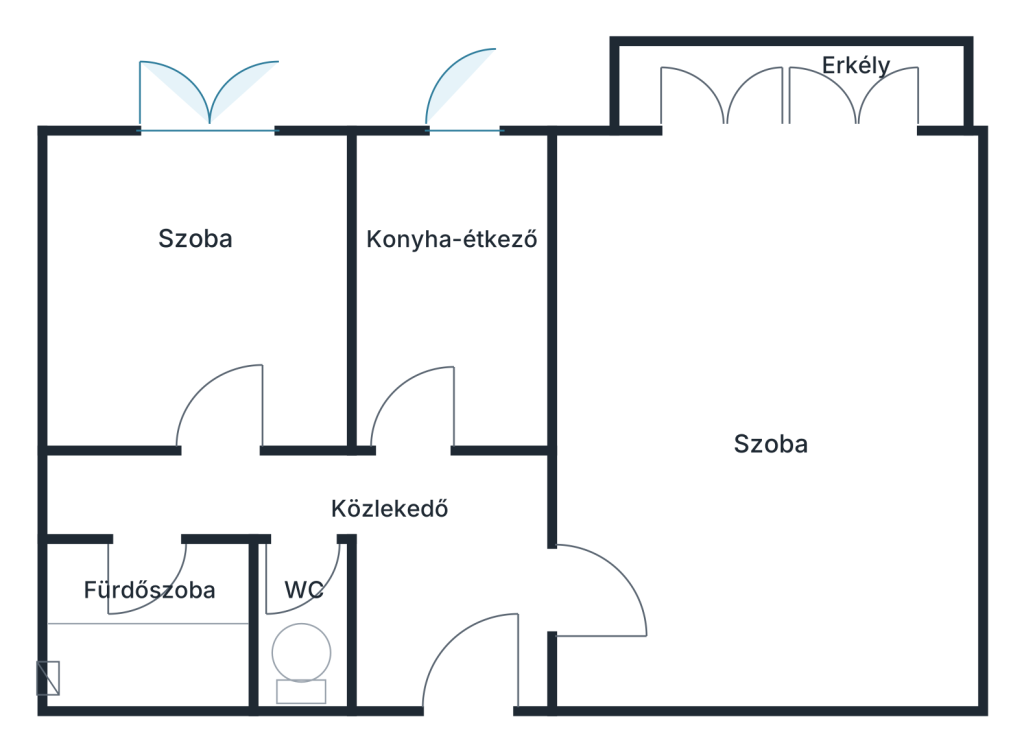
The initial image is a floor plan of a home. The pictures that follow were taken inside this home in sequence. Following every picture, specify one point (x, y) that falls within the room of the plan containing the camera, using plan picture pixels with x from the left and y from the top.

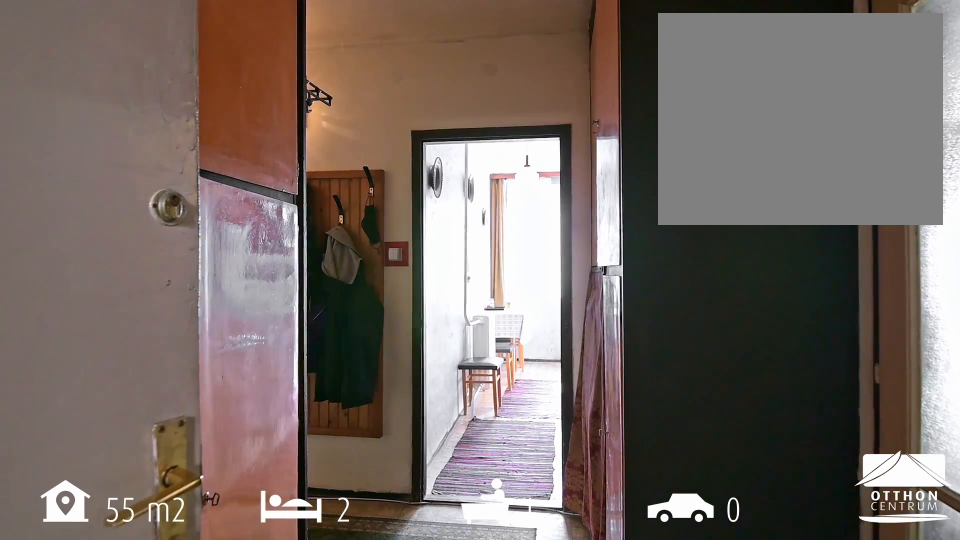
(417, 550)
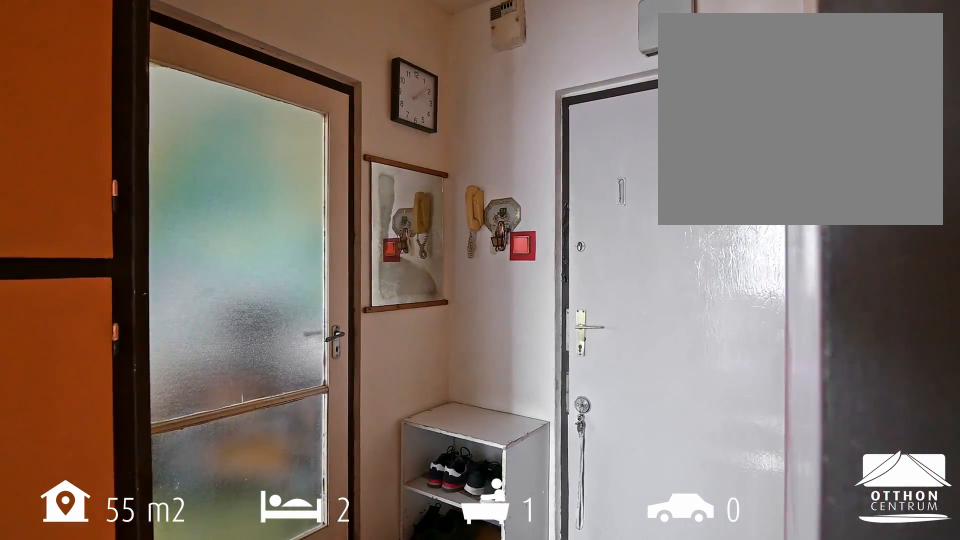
(417, 550)
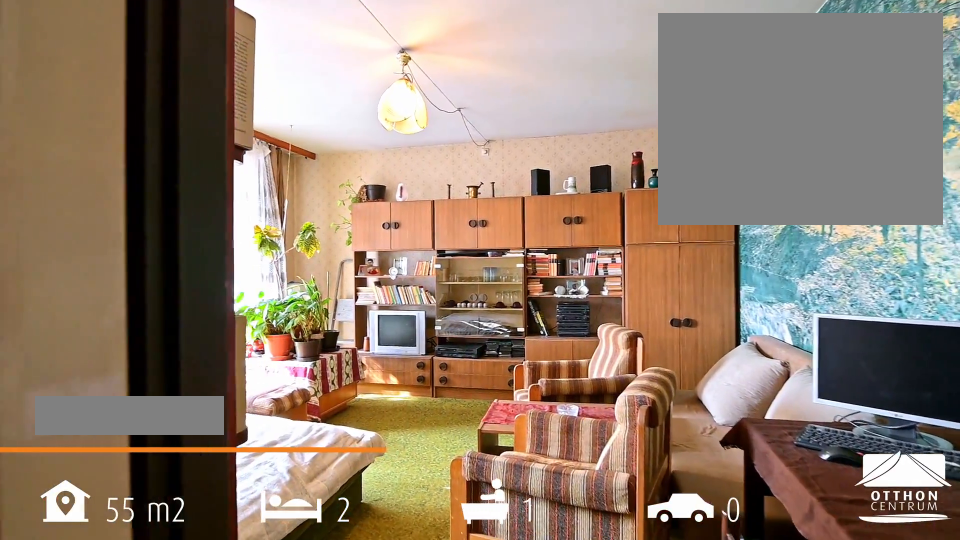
(775, 428)
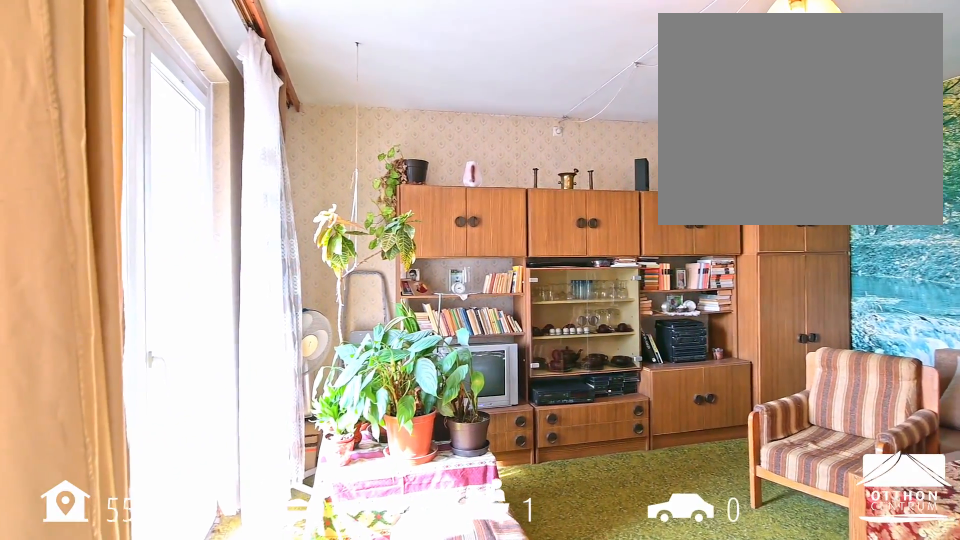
(775, 428)
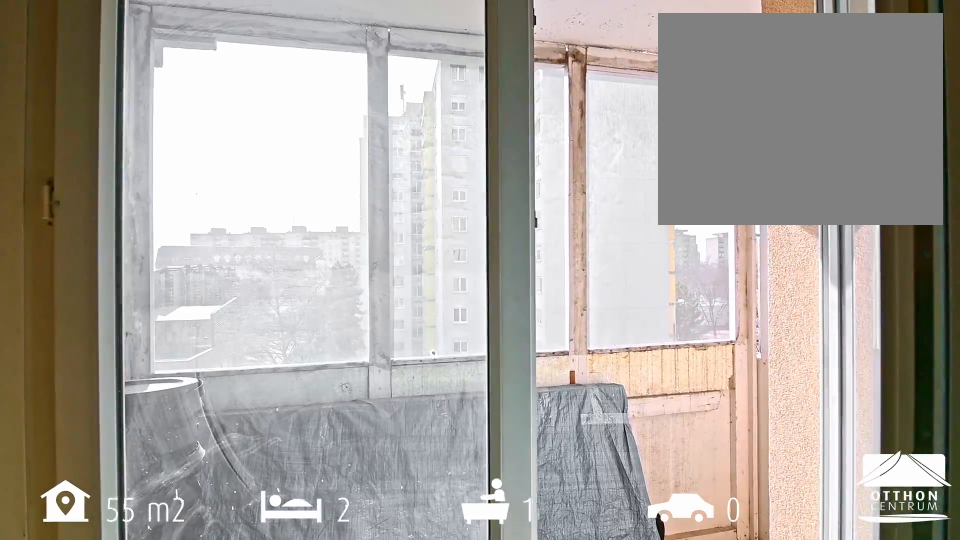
(796, 86)
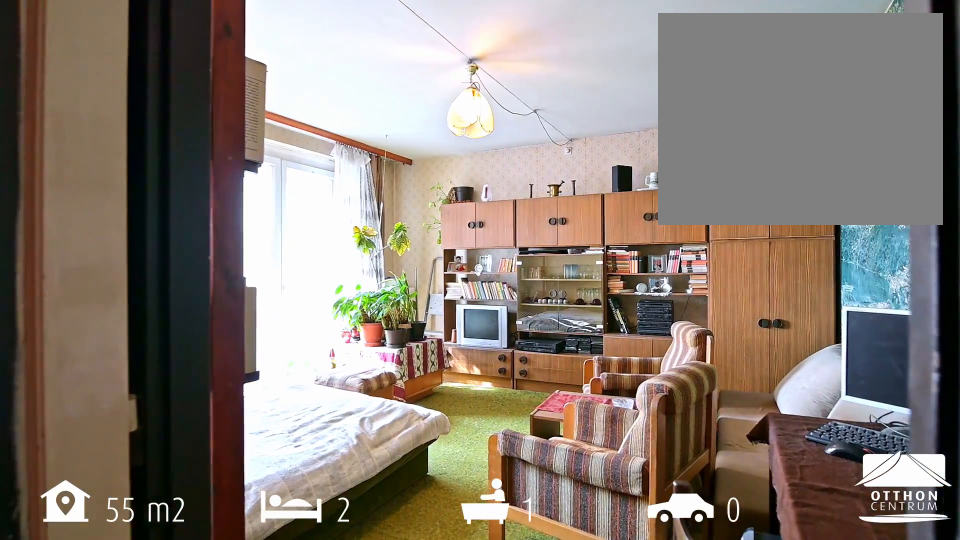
(775, 428)
